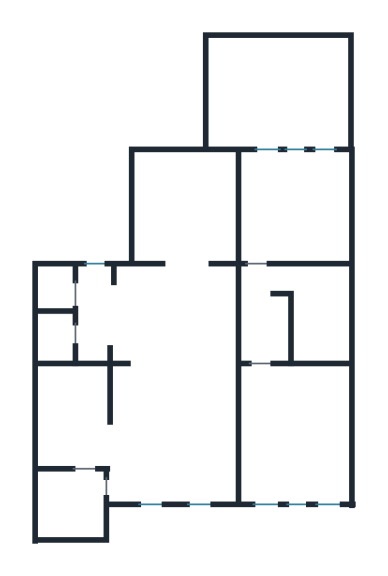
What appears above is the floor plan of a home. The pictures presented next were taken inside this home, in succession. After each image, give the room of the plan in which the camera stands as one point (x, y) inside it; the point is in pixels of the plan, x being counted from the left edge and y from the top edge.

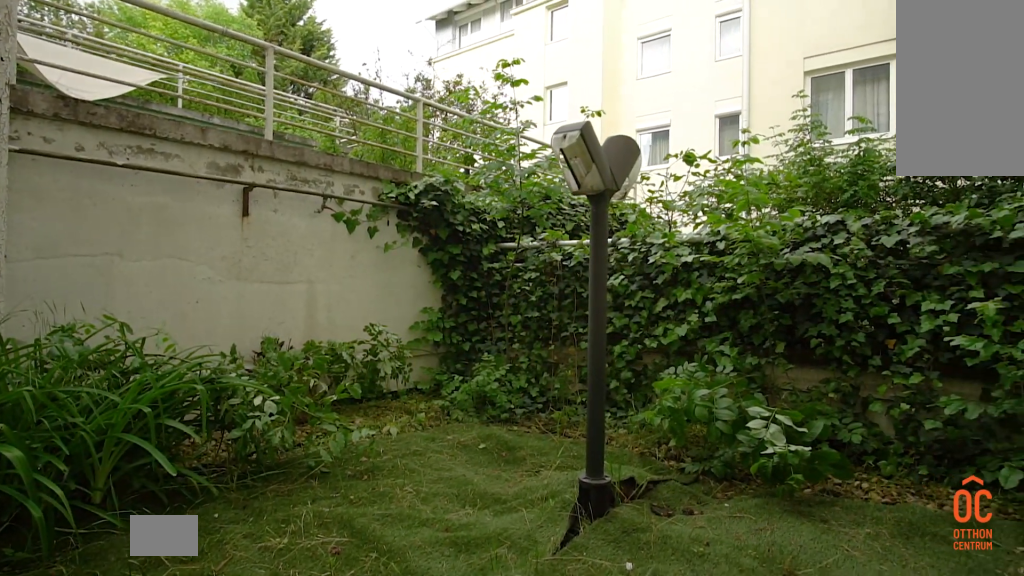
(284, 88)
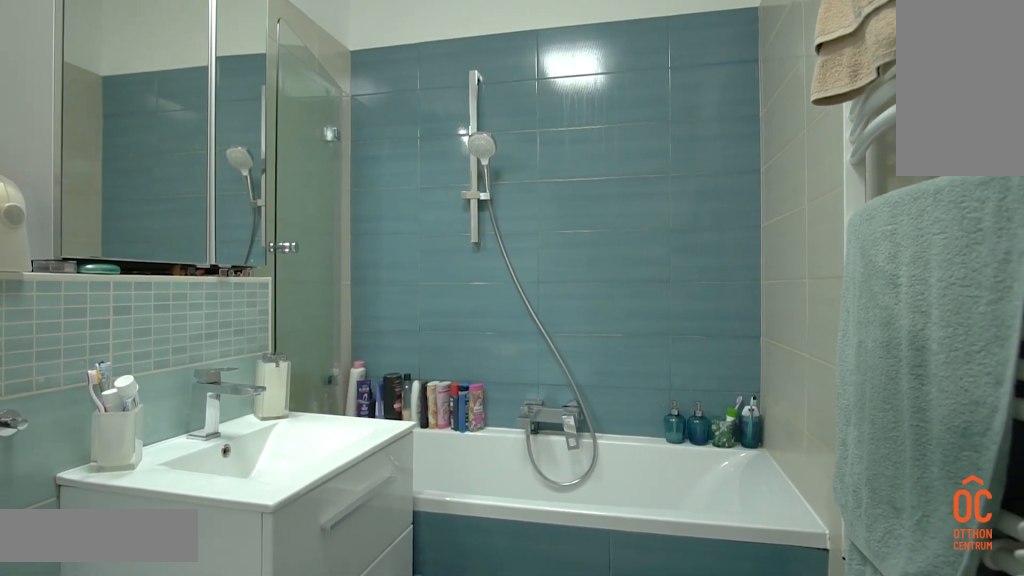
(326, 312)
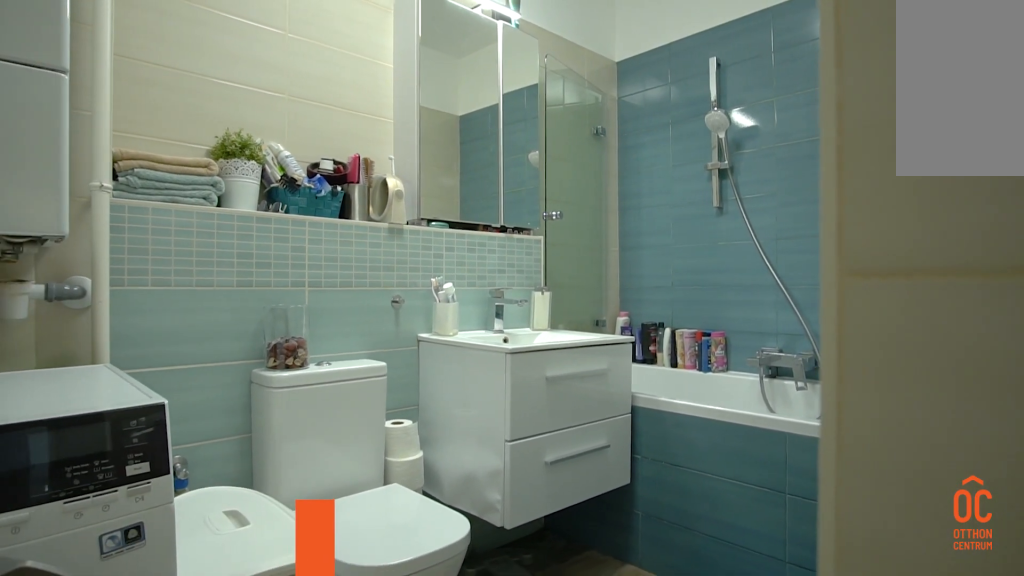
(326, 312)
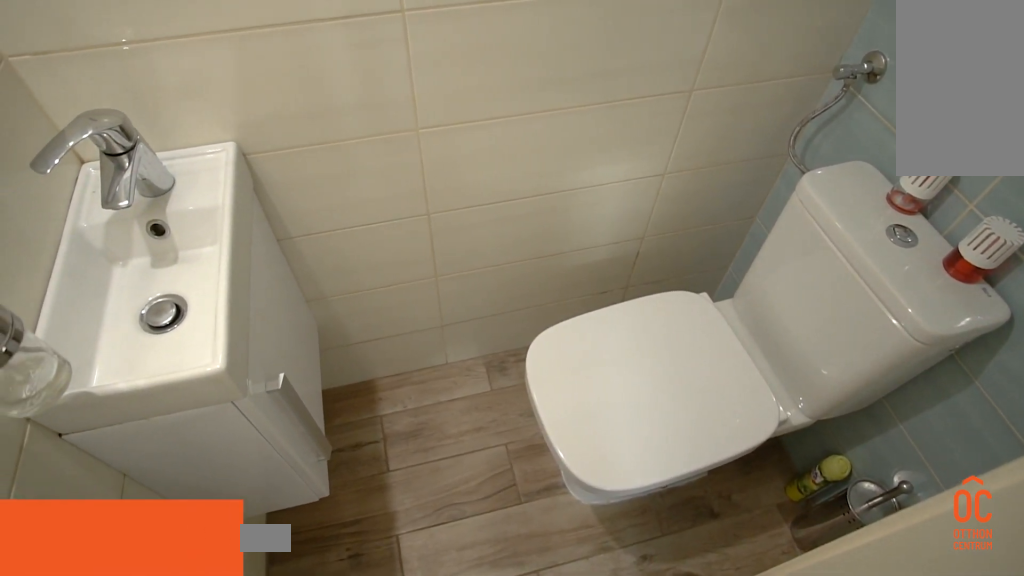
(57, 284)
